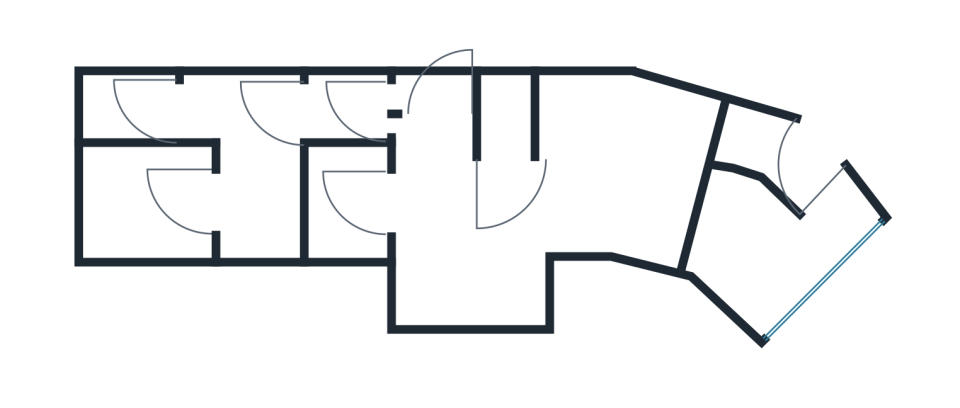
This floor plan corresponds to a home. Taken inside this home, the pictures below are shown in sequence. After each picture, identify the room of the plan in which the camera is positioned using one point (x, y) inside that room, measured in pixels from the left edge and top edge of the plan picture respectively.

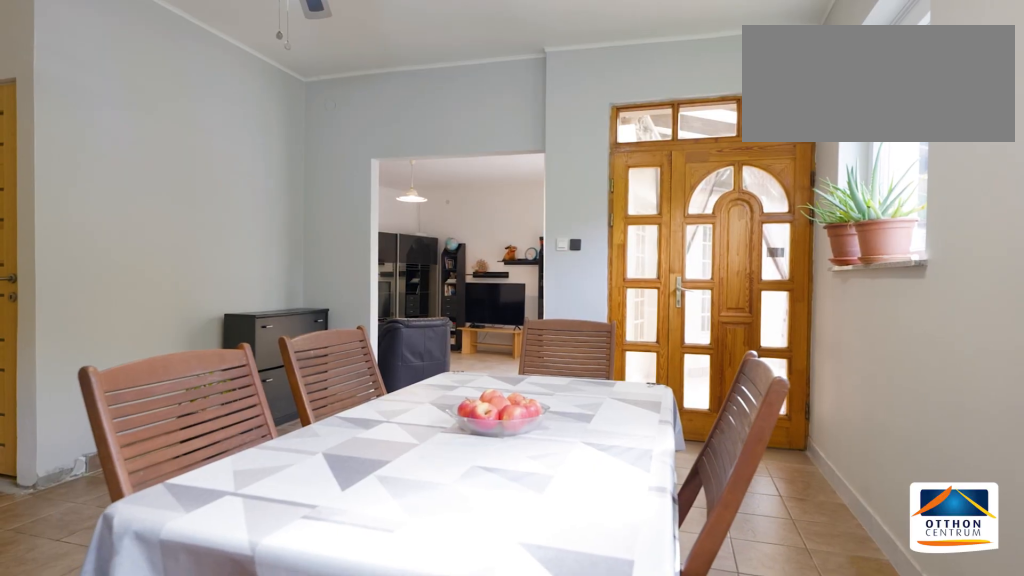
(468, 224)
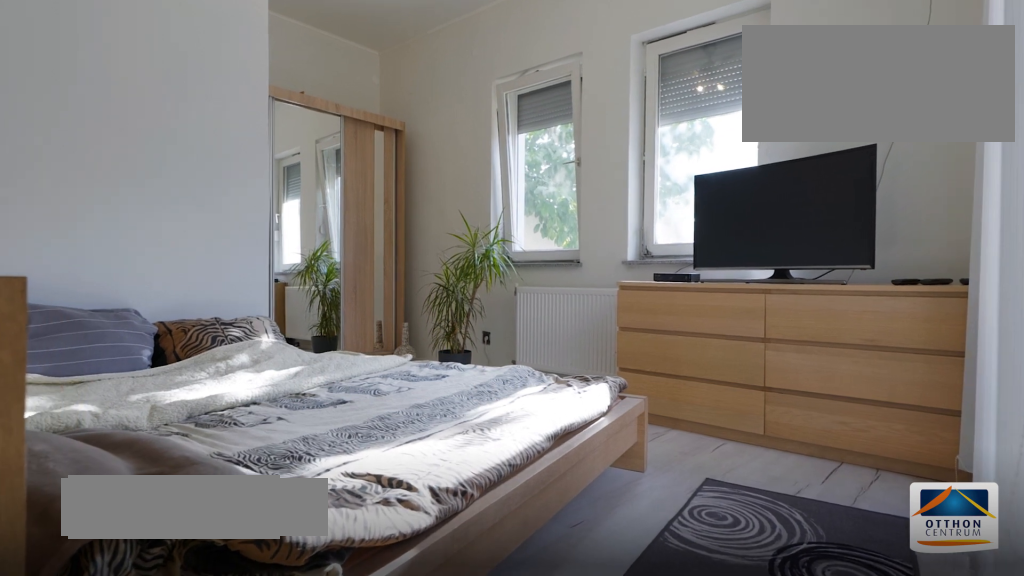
(756, 255)
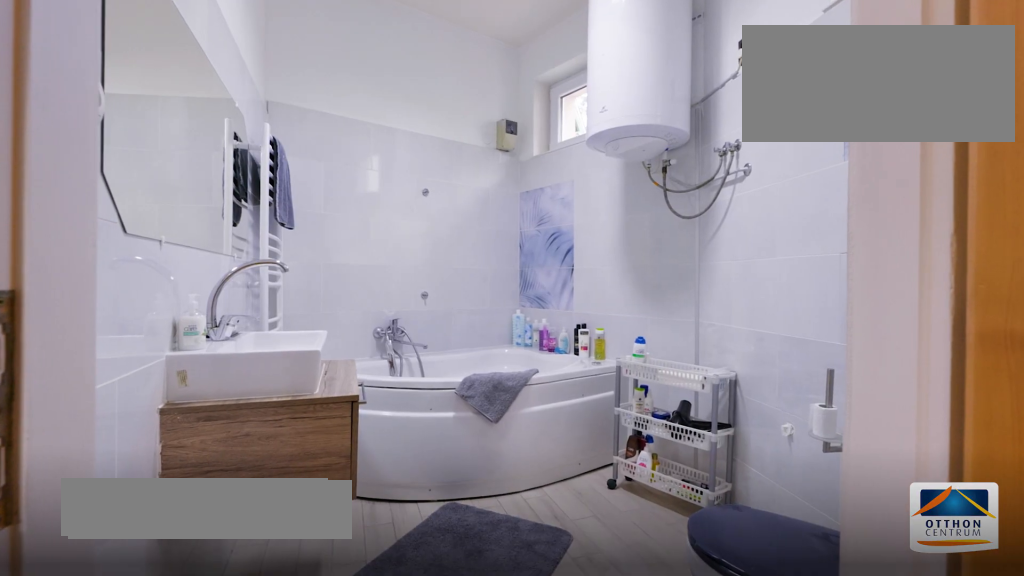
(777, 152)
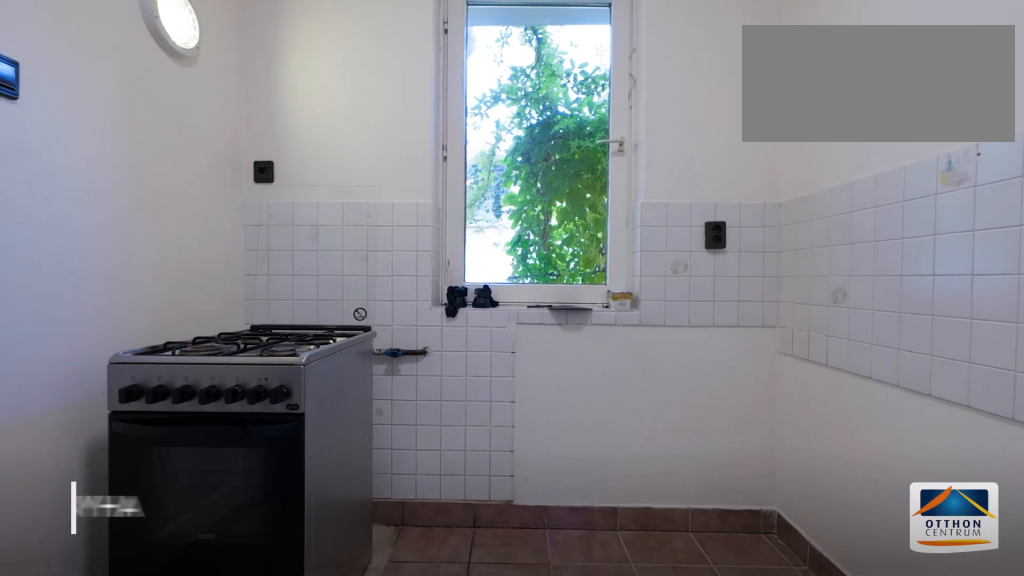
(348, 204)
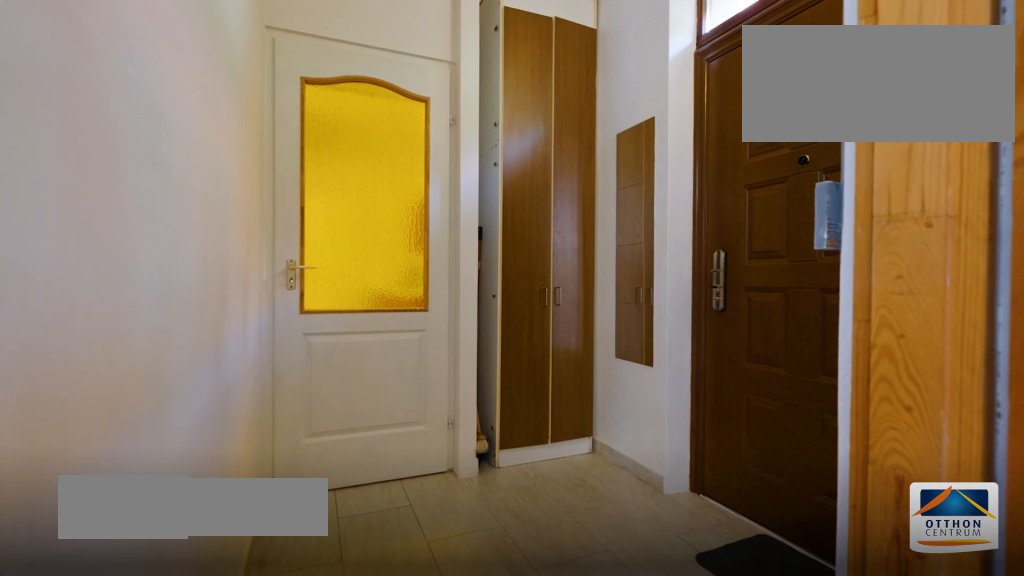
(348, 113)
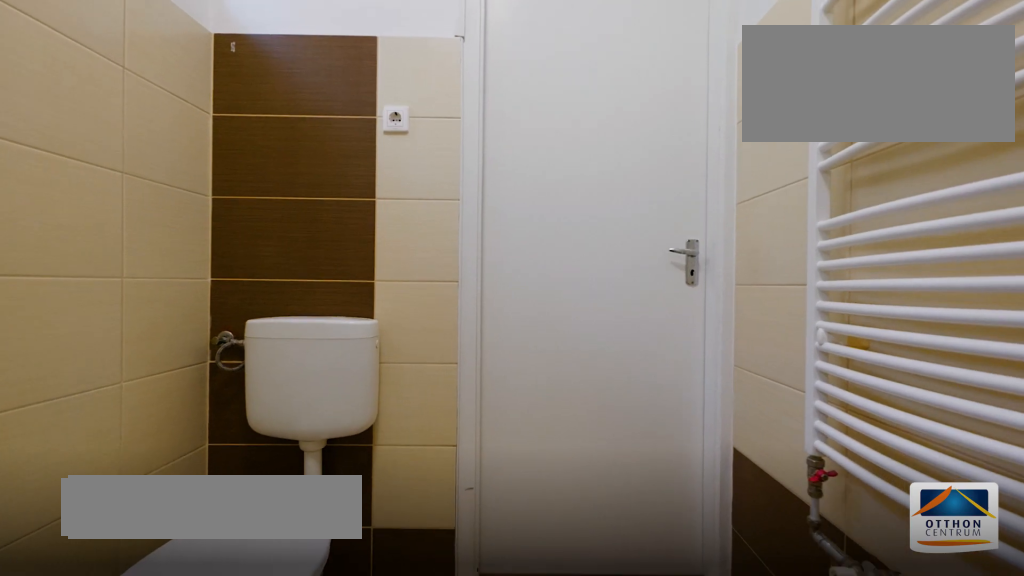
(141, 105)
